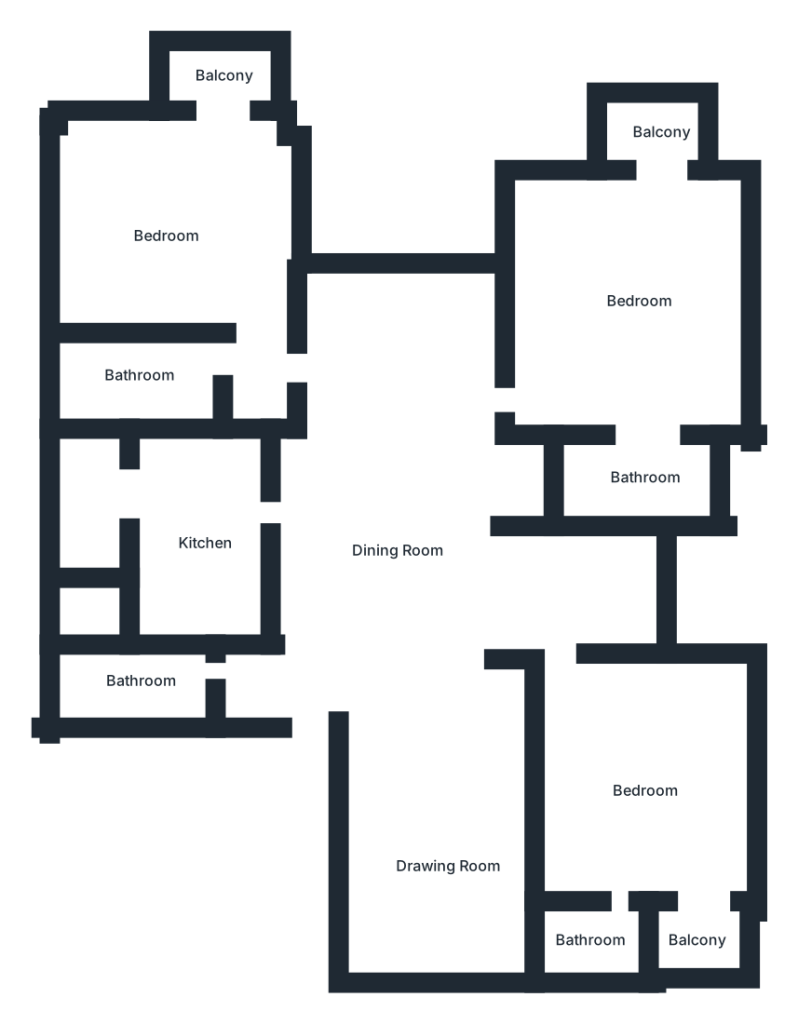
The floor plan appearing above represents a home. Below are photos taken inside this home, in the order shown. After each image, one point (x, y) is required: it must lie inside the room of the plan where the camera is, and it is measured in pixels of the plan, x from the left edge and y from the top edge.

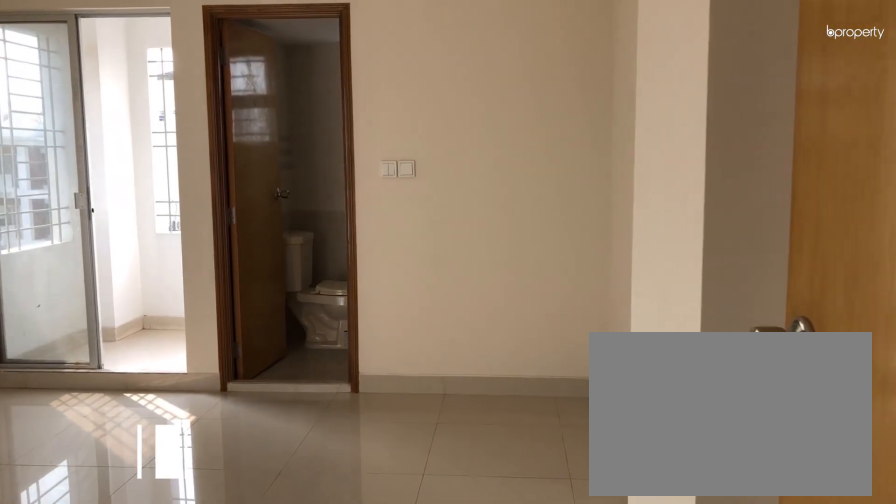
(663, 812)
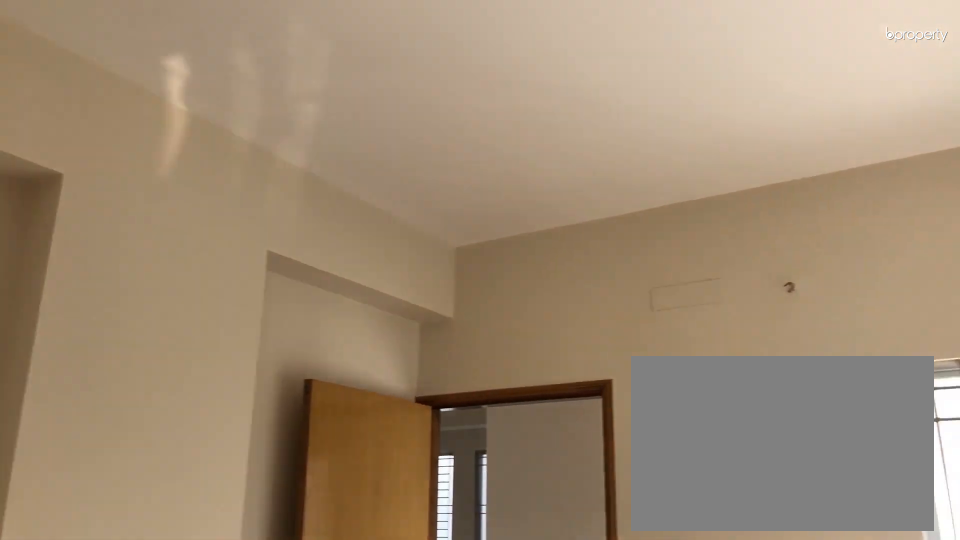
(662, 812)
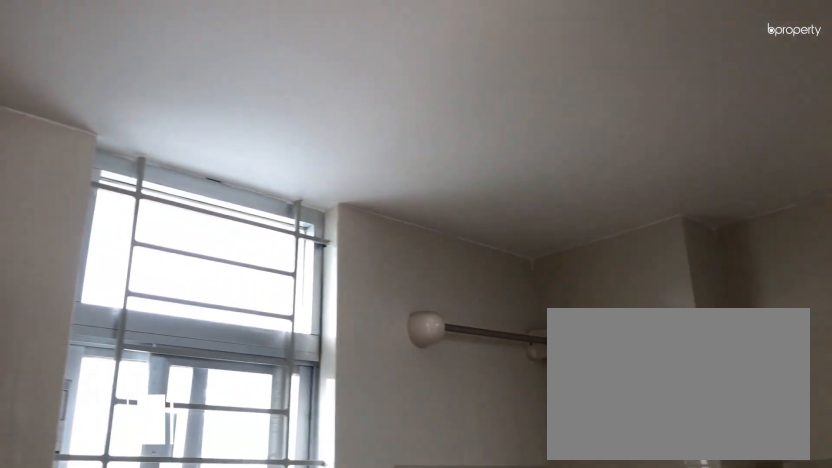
(589, 947)
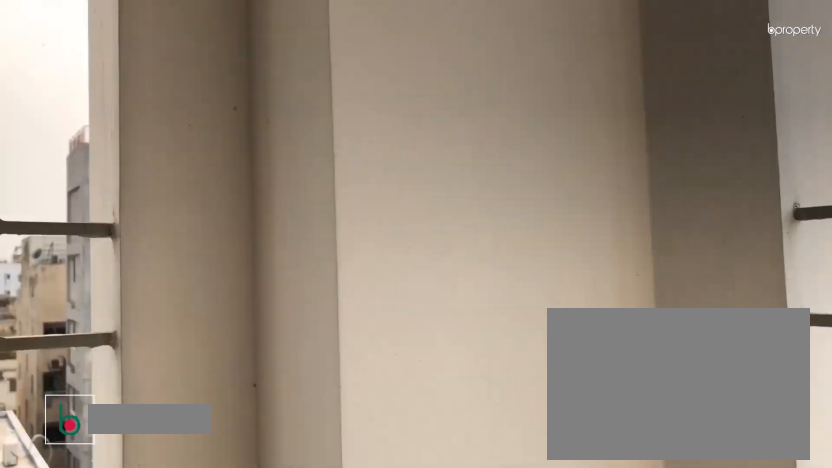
(699, 947)
